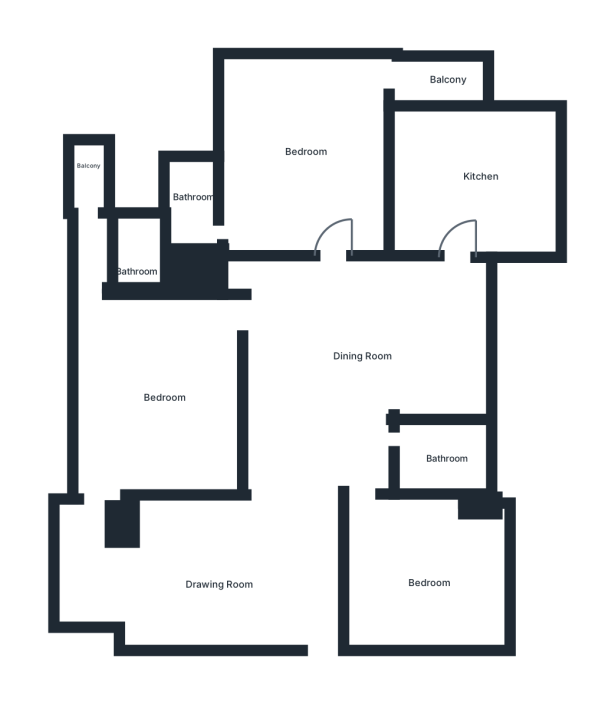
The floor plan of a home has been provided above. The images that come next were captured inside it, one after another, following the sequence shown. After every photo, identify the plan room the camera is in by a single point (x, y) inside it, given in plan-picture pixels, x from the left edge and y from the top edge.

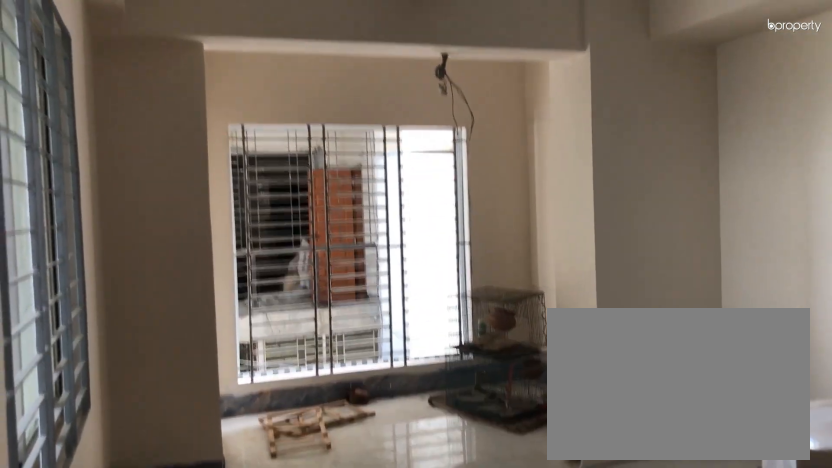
(211, 577)
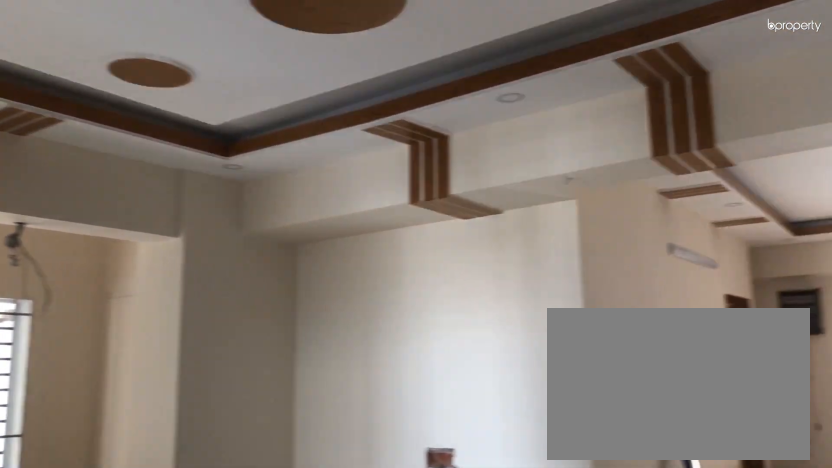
(211, 577)
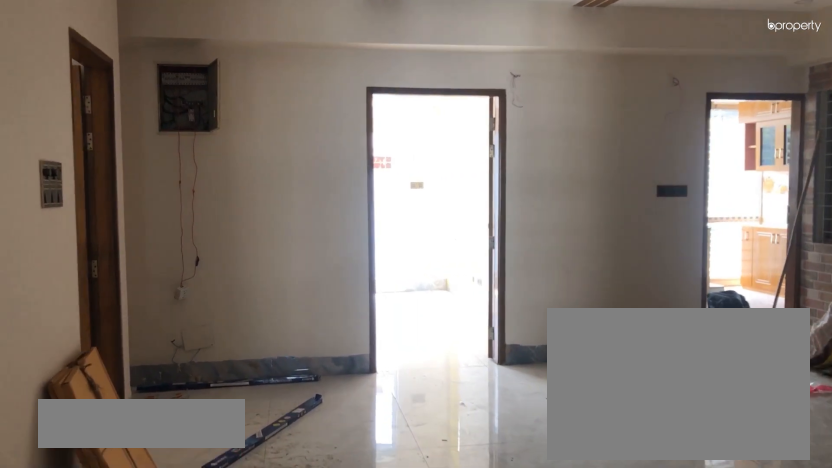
(358, 366)
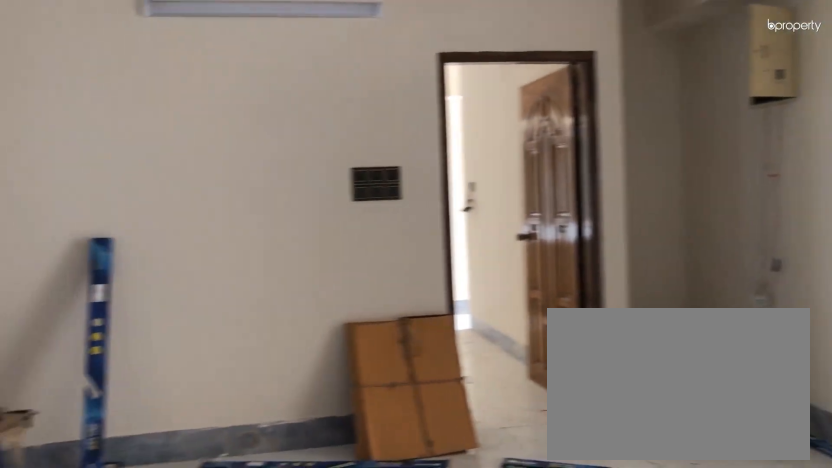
(372, 355)
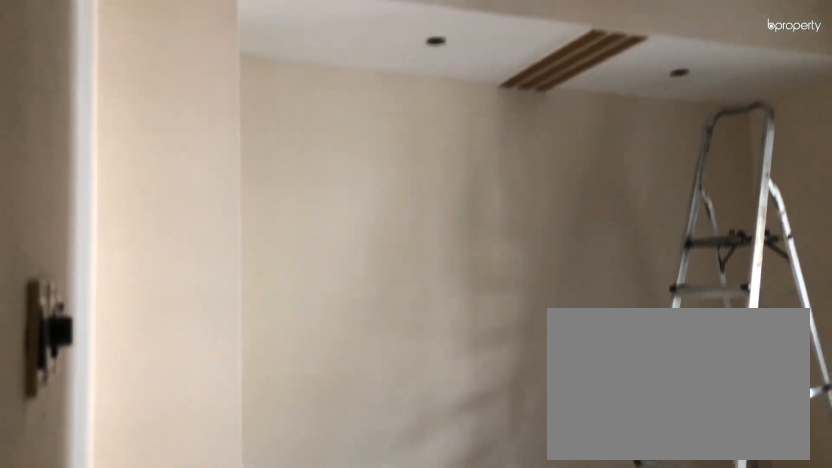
(428, 570)
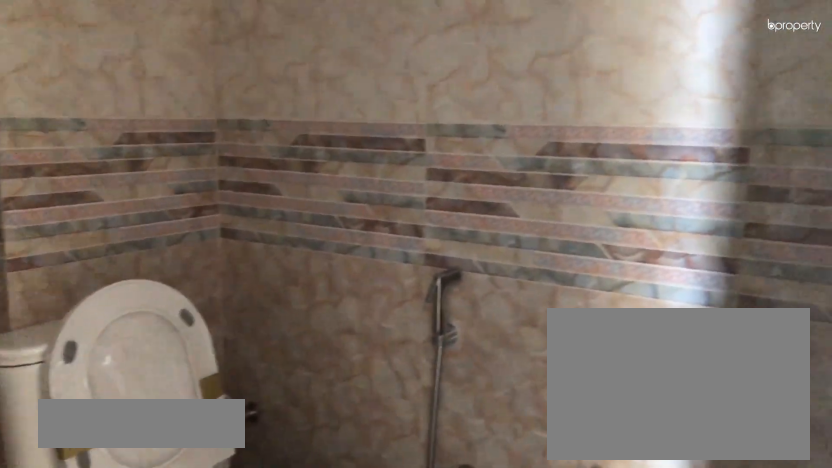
(438, 455)
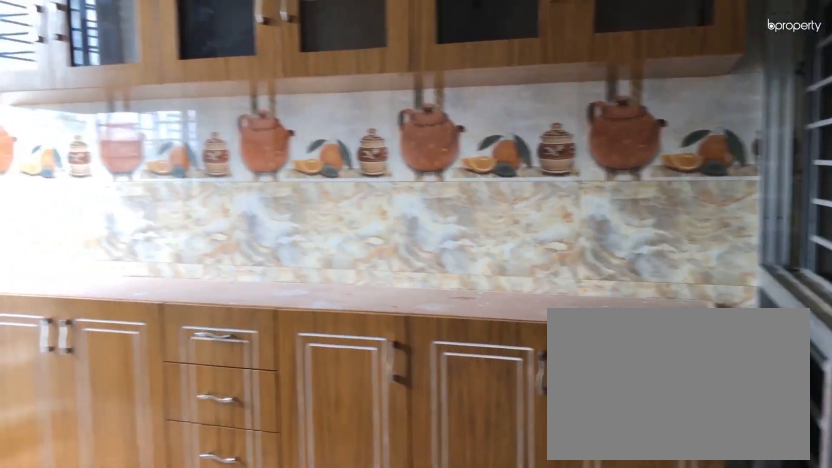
(474, 172)
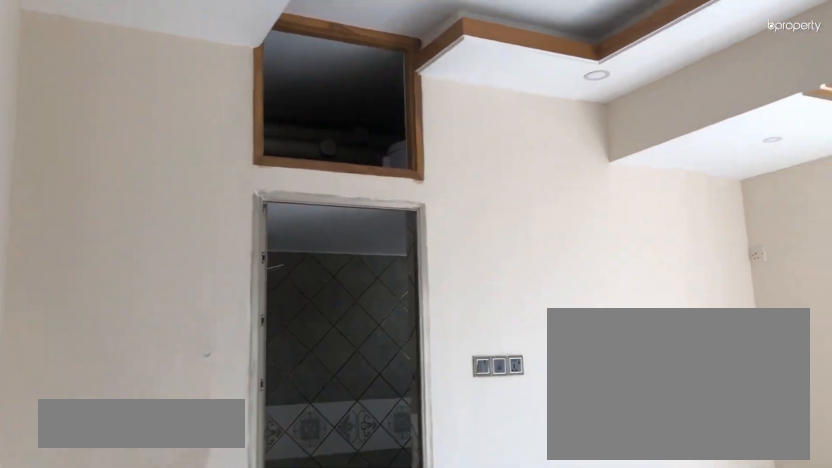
(306, 148)
